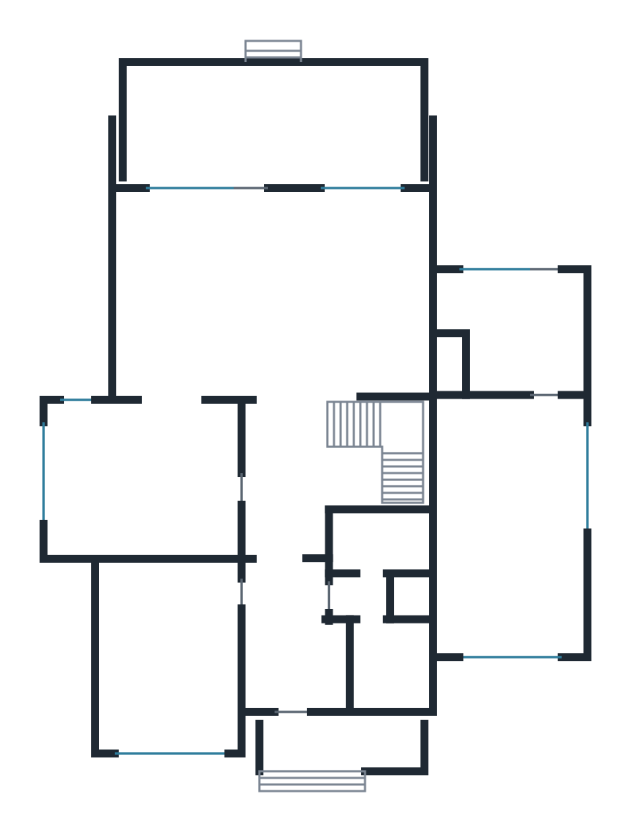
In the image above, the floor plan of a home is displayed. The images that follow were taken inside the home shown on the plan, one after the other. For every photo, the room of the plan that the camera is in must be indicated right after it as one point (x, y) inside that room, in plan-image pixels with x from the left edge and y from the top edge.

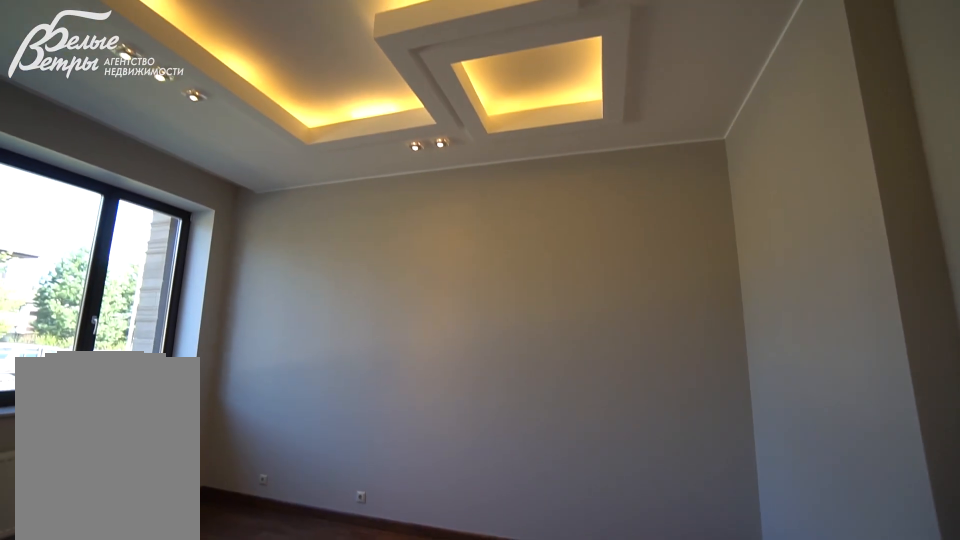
(166, 654)
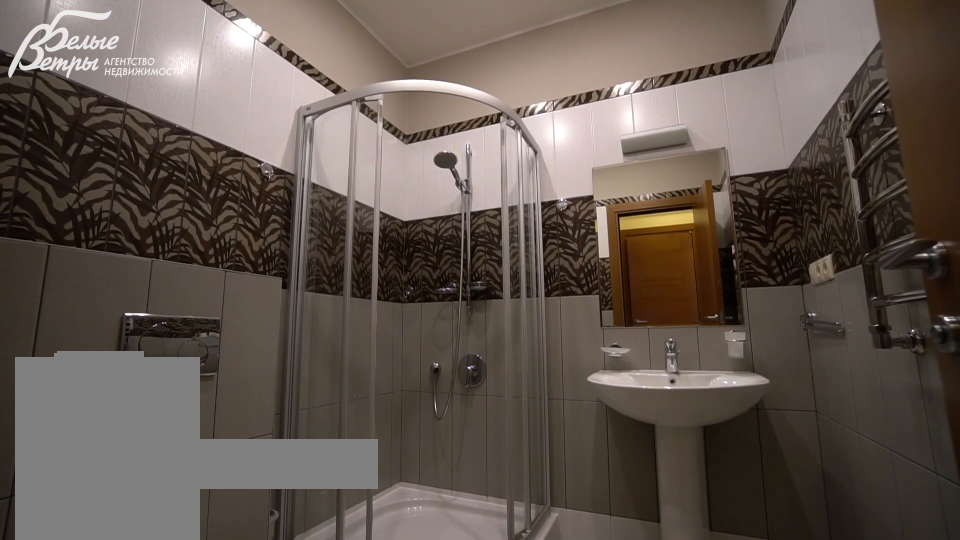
(389, 666)
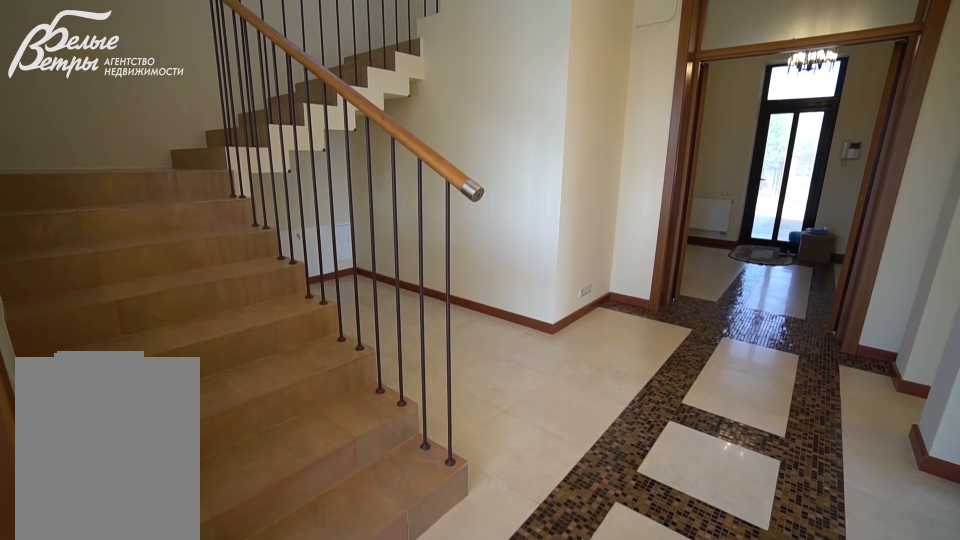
(374, 452)
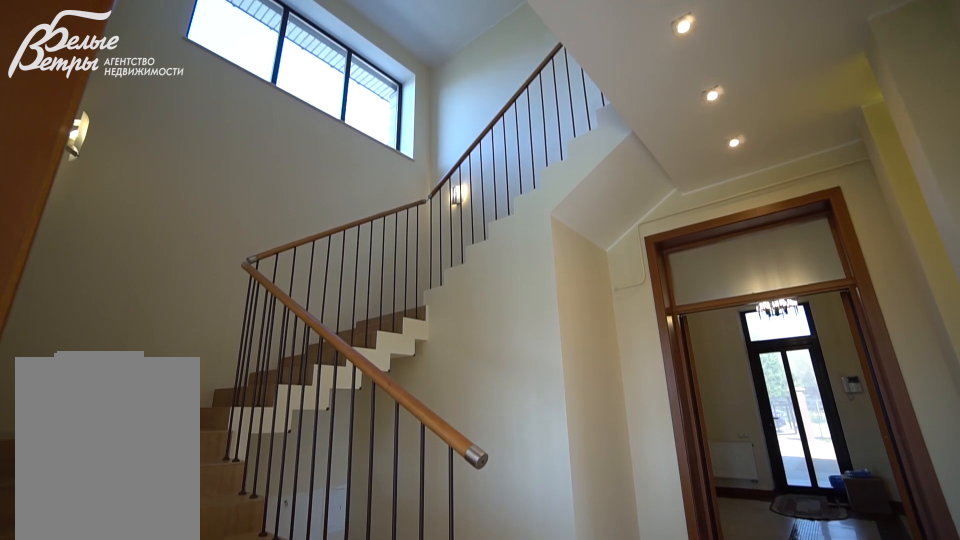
(374, 452)
